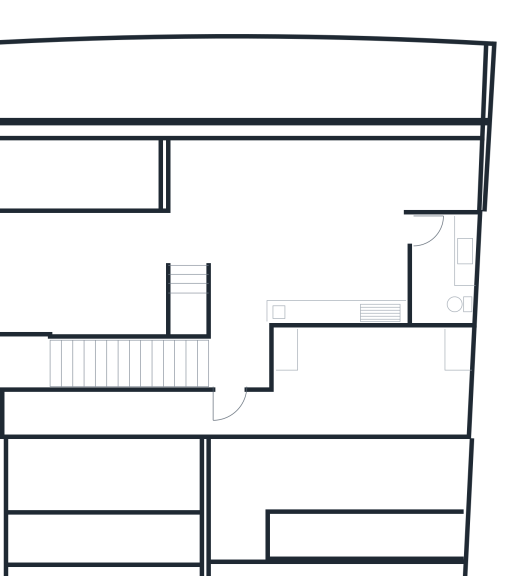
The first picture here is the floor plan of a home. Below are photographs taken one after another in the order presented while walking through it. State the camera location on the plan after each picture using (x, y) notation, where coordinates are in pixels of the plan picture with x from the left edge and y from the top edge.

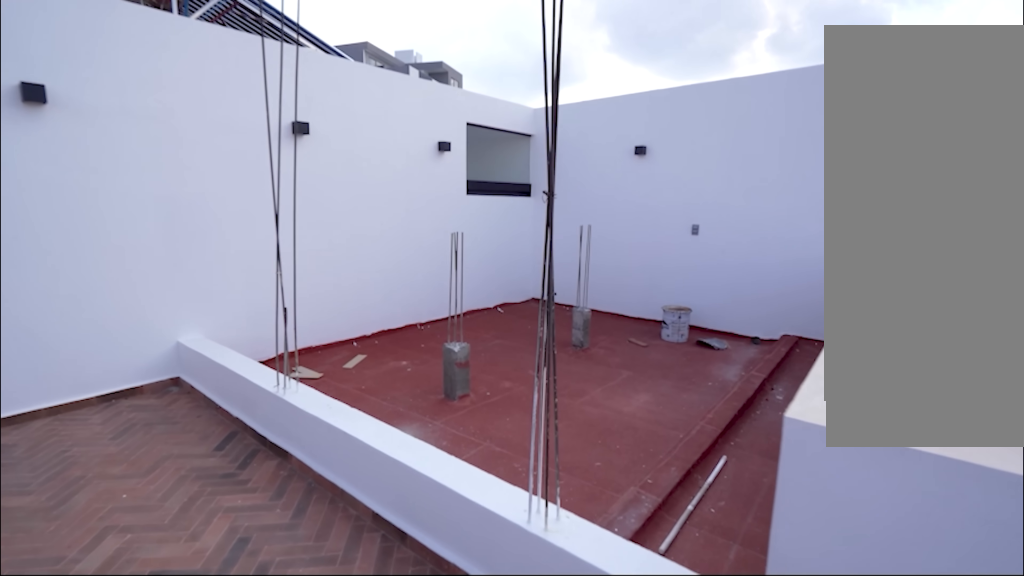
(208, 185)
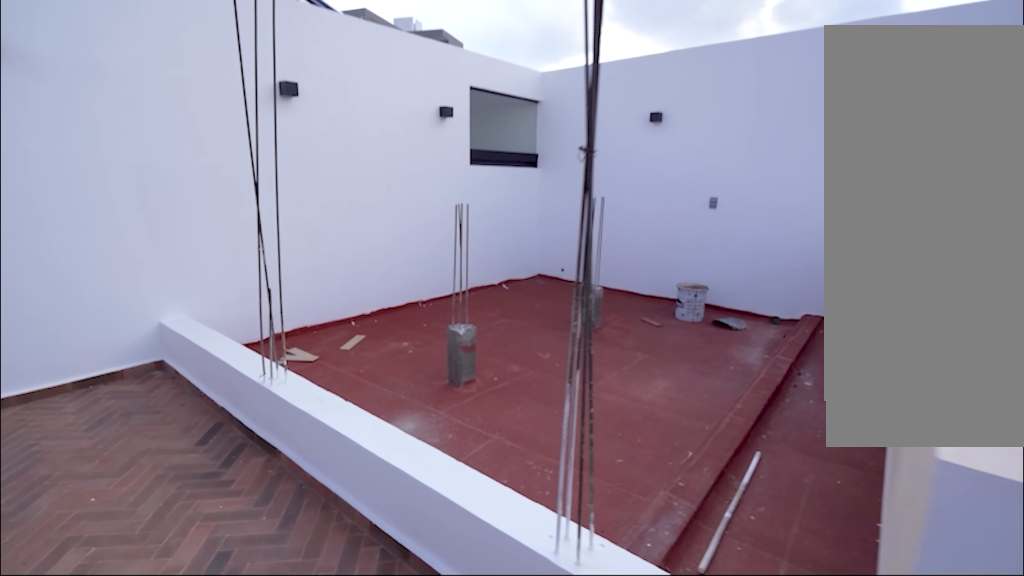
(205, 193)
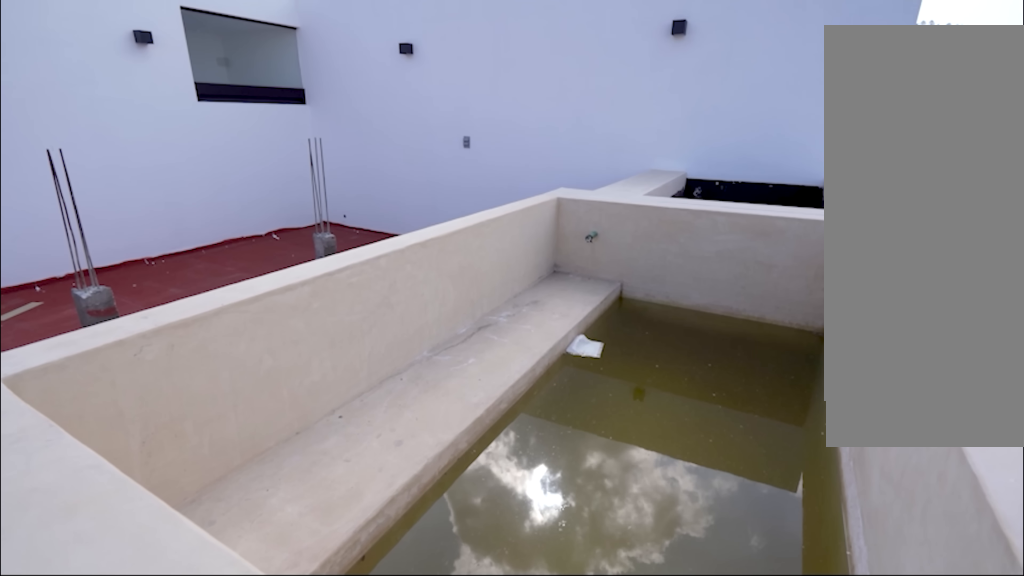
(178, 158)
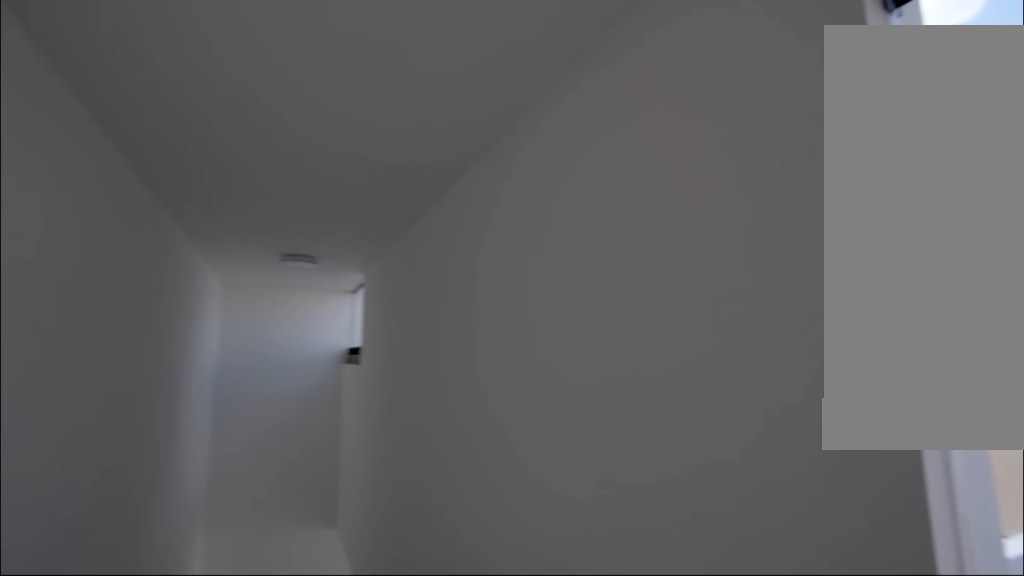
(227, 346)
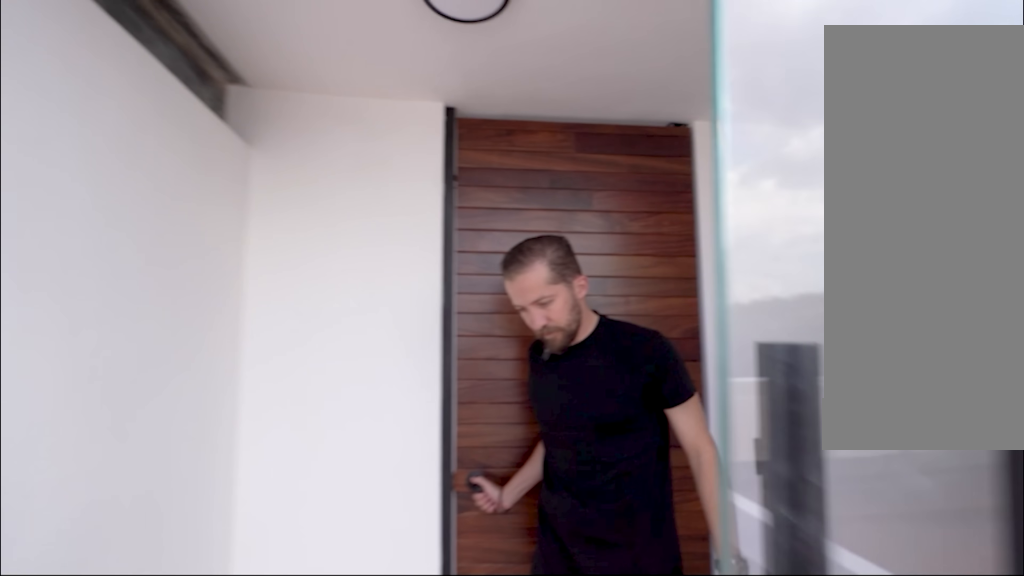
(229, 313)
